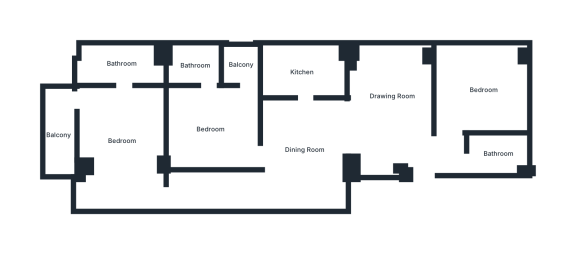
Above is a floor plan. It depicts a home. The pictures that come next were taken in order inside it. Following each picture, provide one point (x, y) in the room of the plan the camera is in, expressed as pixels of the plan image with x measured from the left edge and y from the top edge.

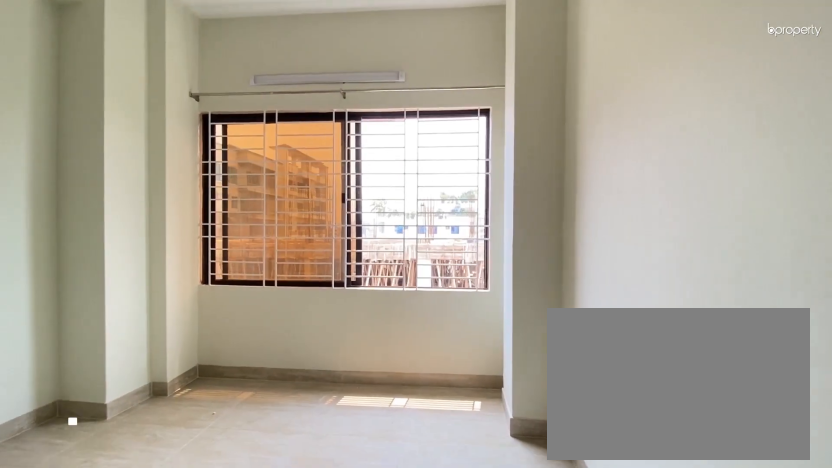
(390, 97)
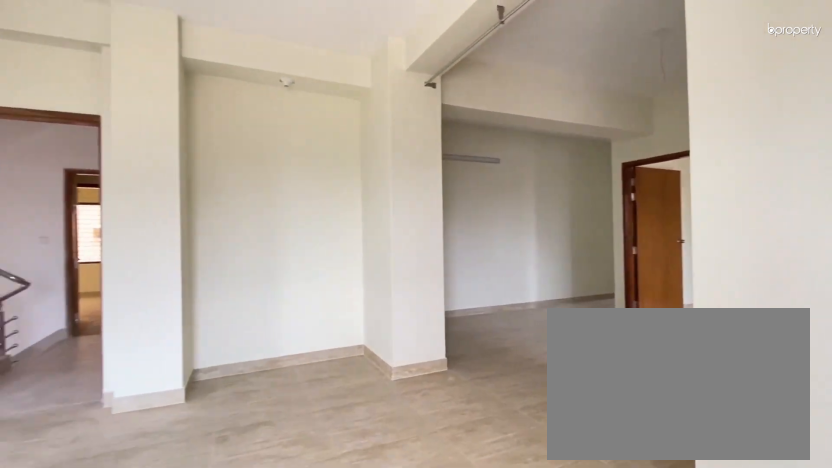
(390, 97)
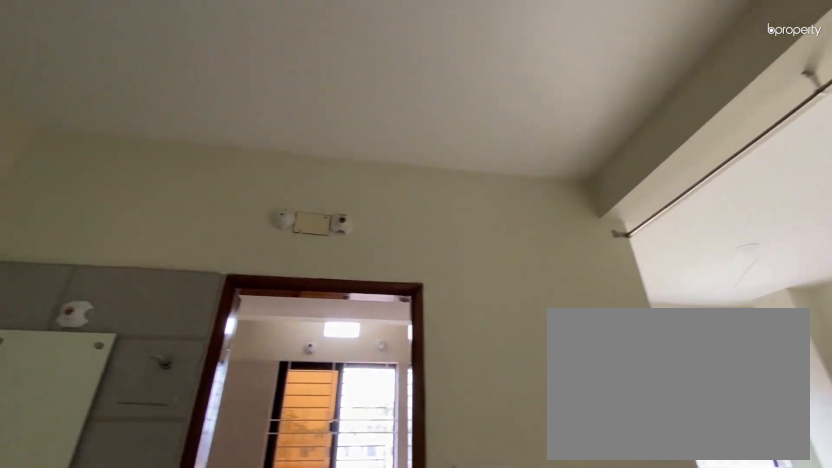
(304, 150)
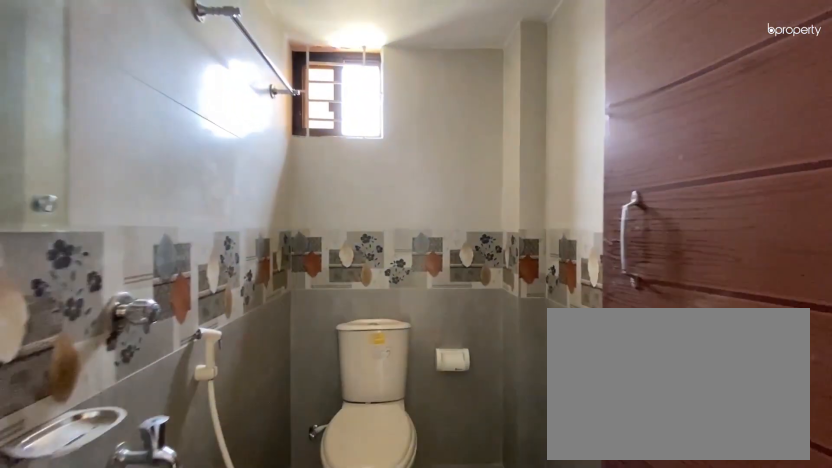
(500, 154)
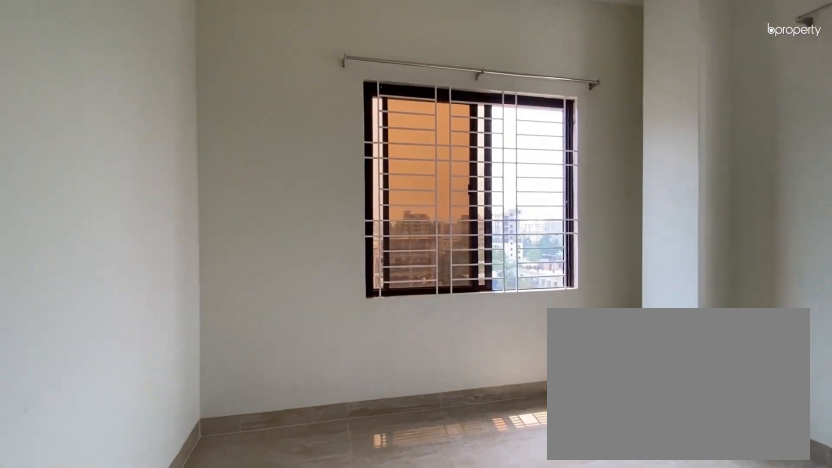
(483, 90)
